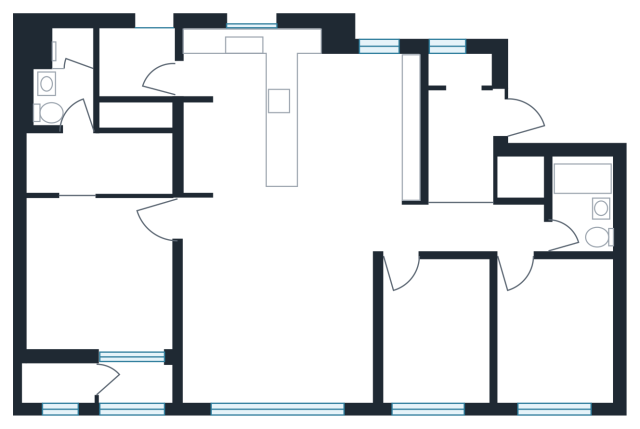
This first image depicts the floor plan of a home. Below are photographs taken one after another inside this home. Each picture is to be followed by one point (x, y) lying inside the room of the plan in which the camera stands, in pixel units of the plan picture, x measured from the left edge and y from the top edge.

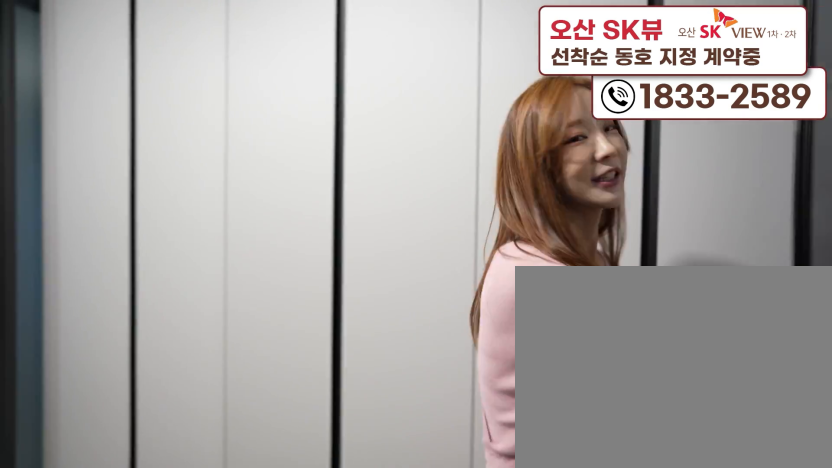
(466, 127)
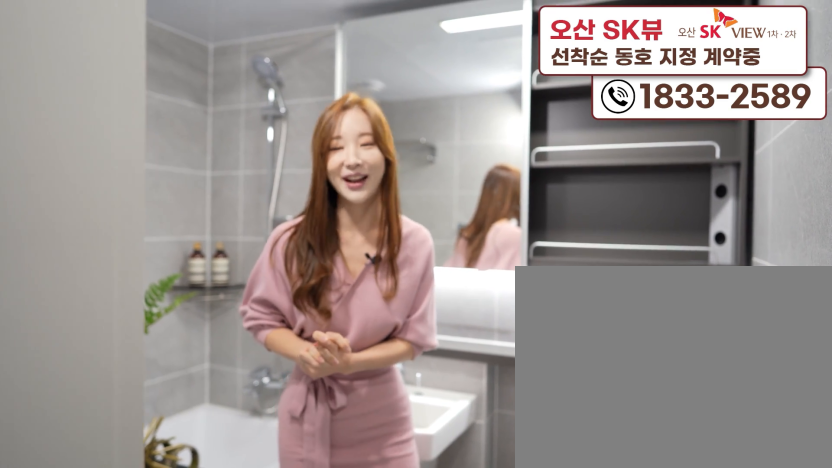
(587, 223)
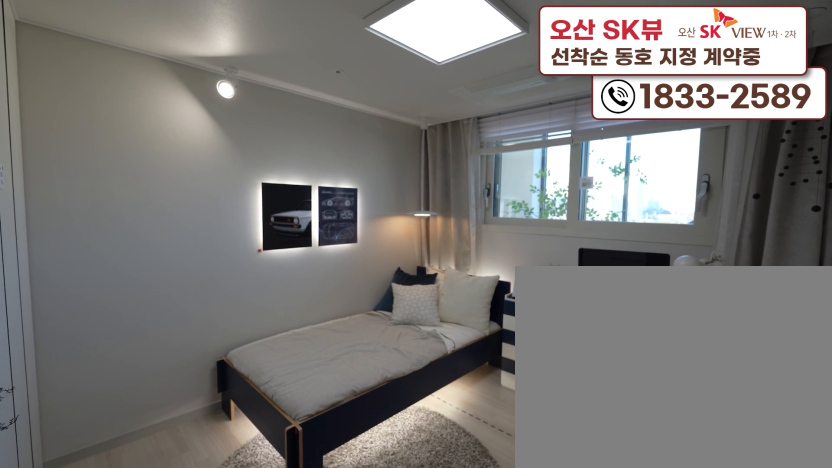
(549, 363)
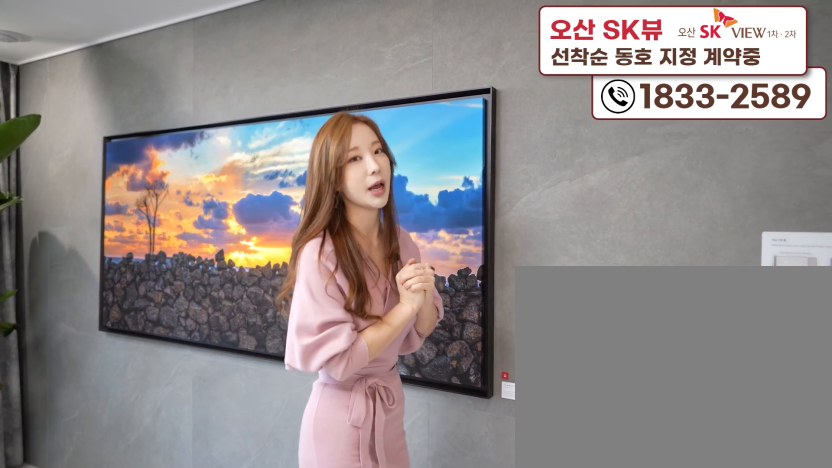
(281, 353)
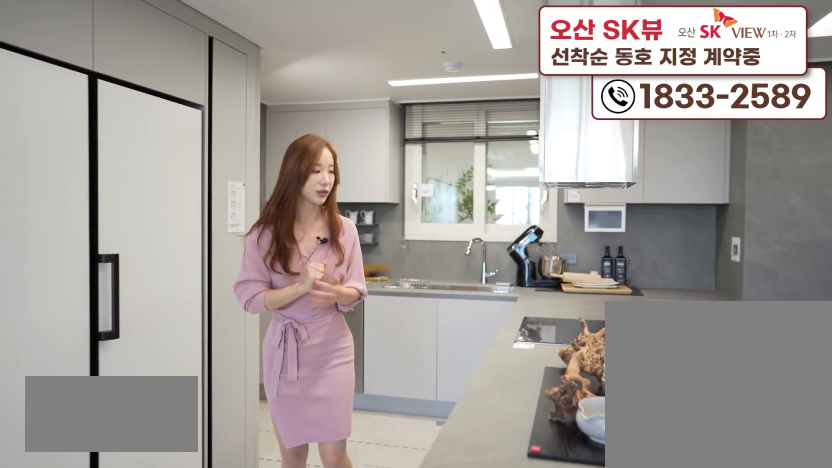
(255, 203)
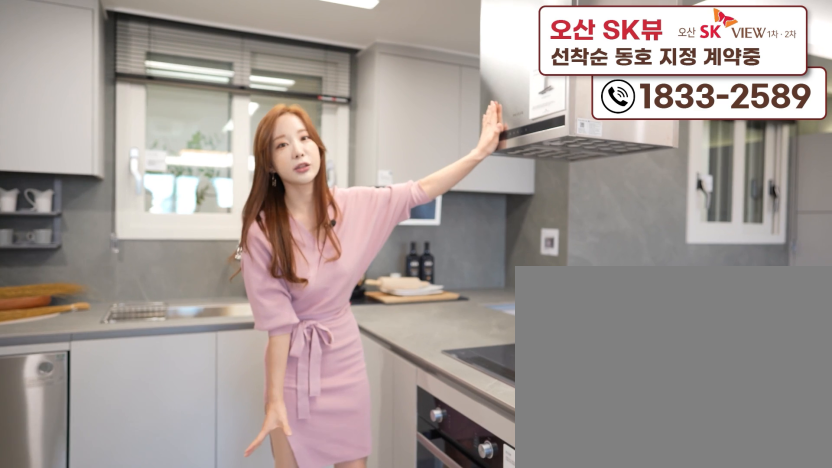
(255, 203)
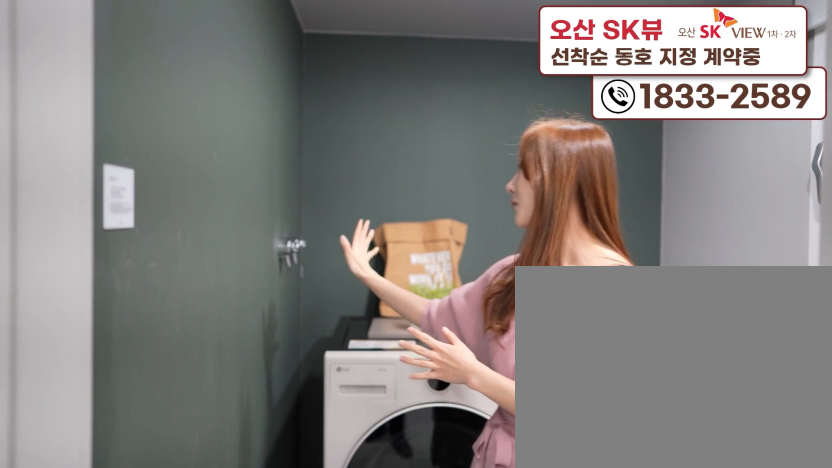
(145, 73)
